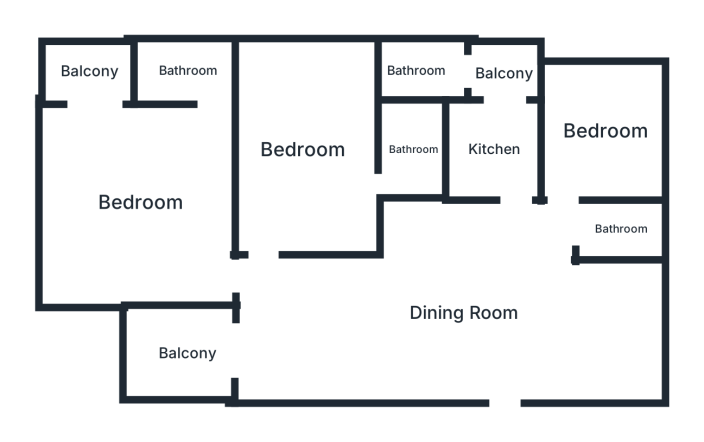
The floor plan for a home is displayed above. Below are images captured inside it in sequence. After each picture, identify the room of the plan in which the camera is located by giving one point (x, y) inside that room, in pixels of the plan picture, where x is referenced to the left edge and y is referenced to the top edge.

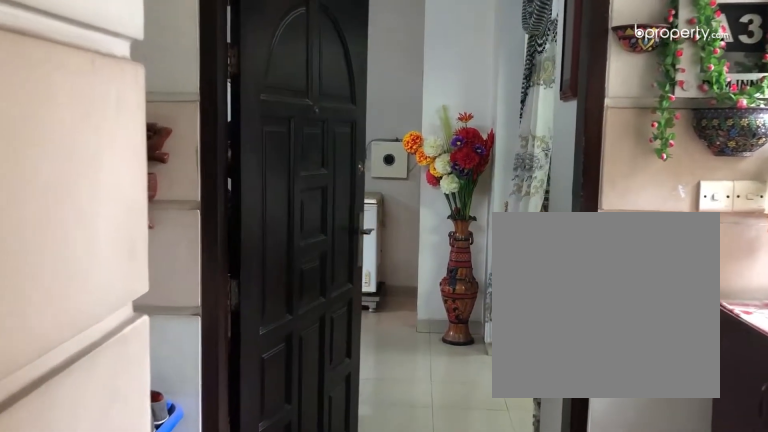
(479, 295)
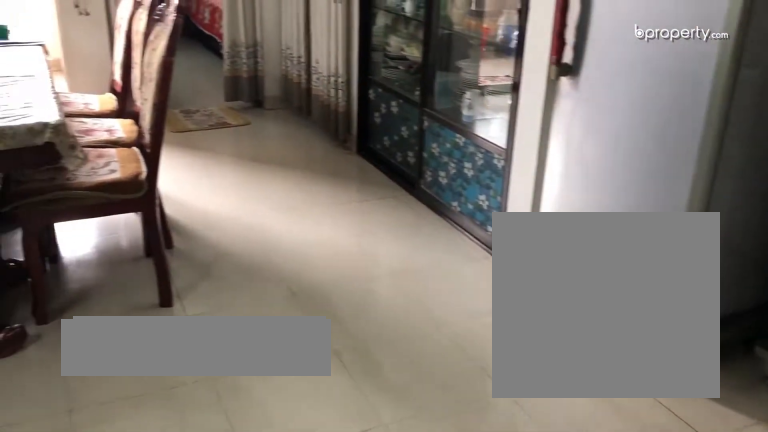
(479, 294)
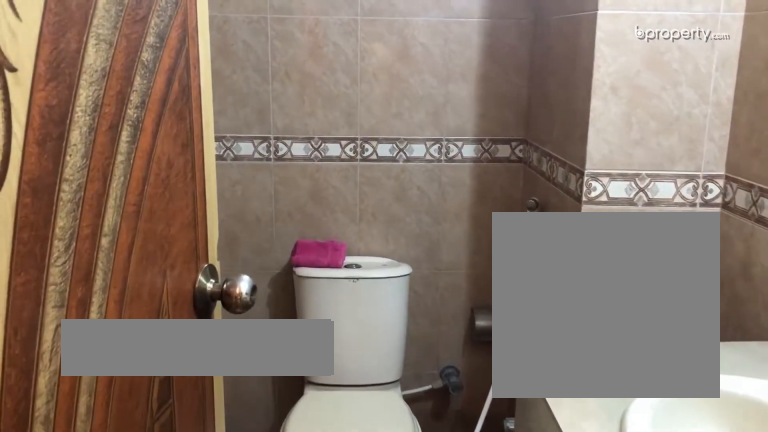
(618, 227)
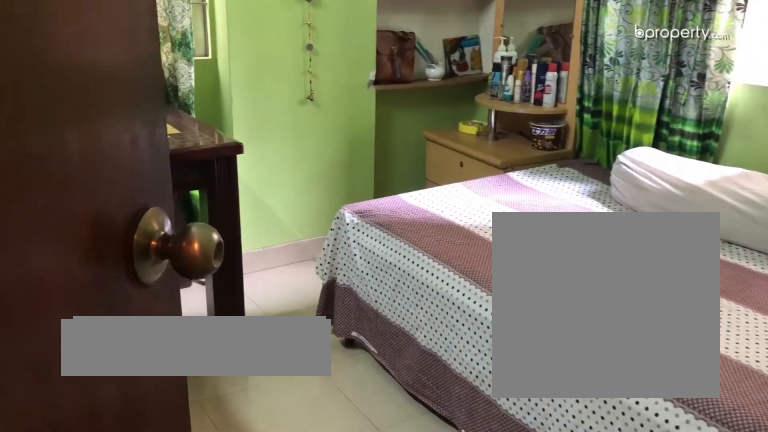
(603, 130)
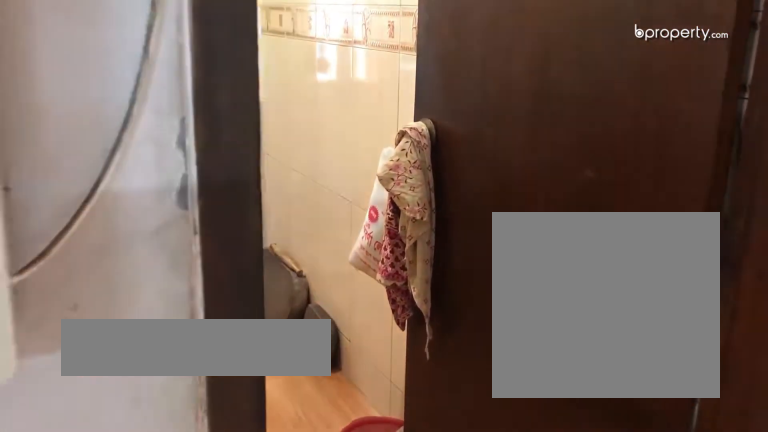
(495, 148)
